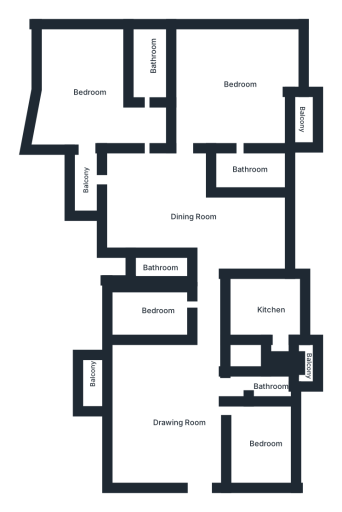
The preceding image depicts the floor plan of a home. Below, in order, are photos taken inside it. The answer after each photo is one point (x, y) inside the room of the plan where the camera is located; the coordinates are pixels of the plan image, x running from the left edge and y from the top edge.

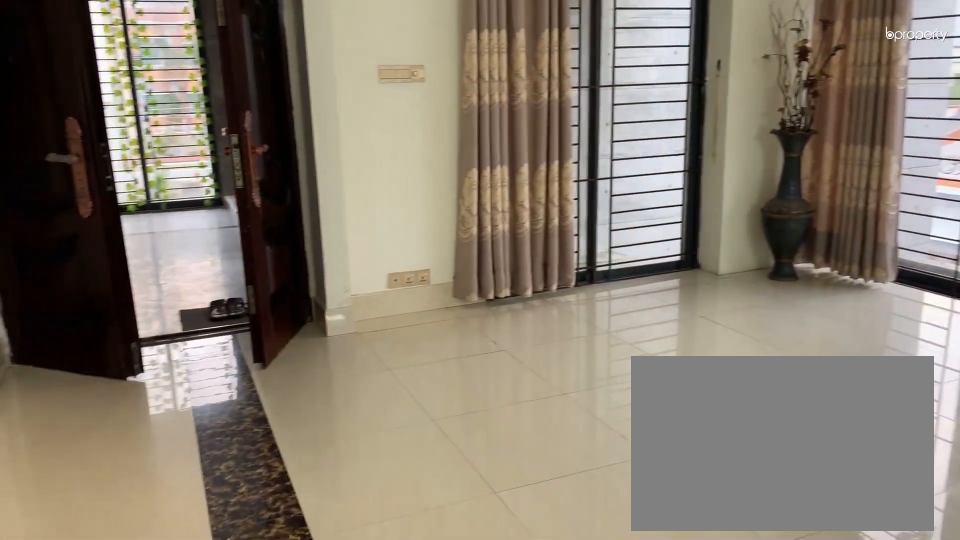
(181, 422)
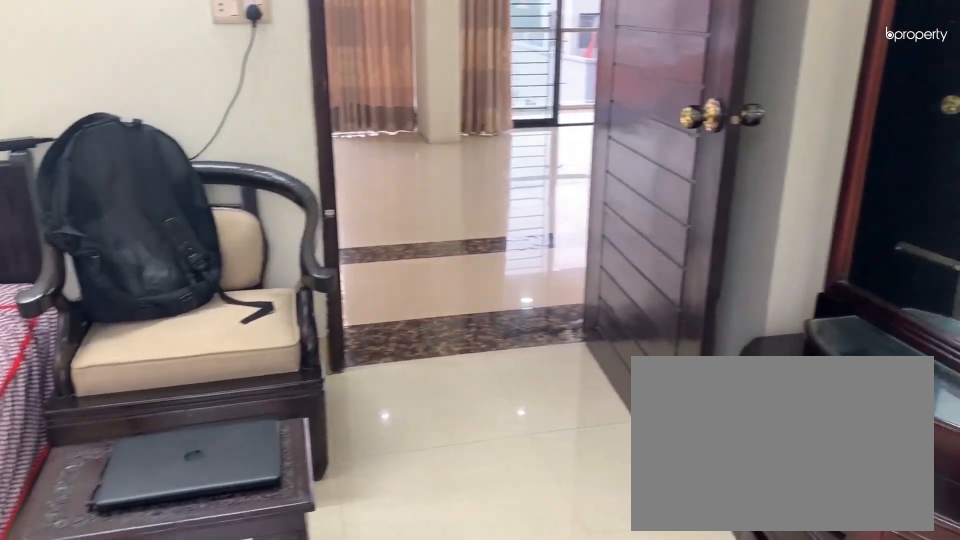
(266, 444)
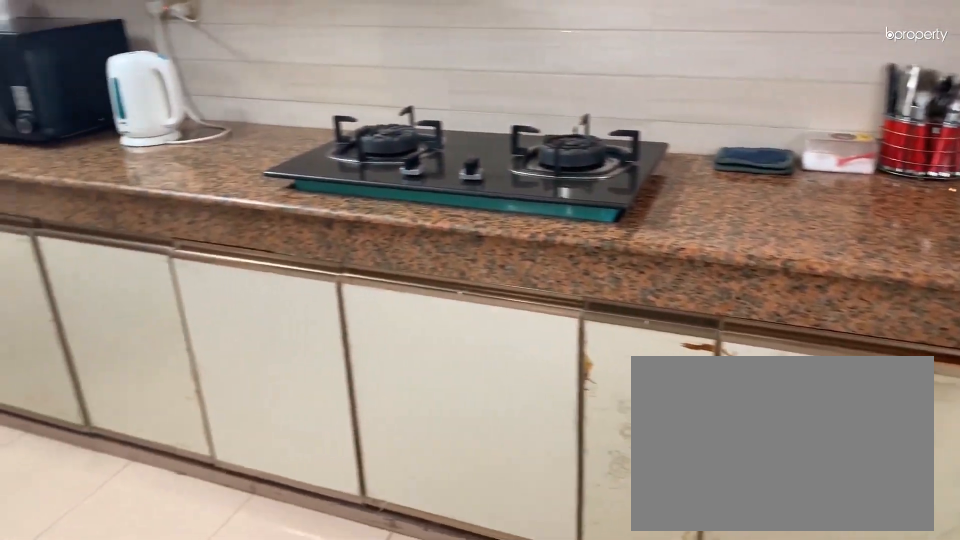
(274, 310)
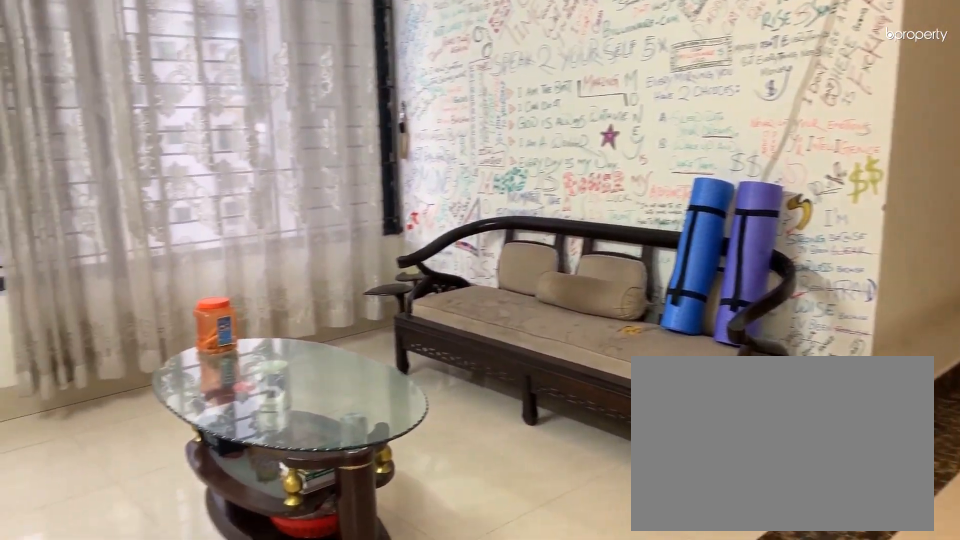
(183, 202)
